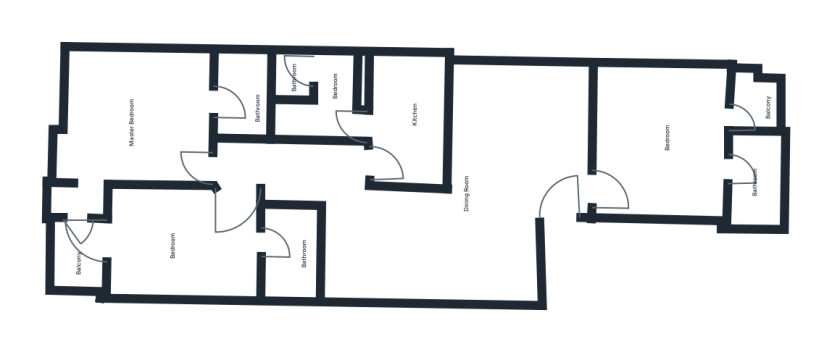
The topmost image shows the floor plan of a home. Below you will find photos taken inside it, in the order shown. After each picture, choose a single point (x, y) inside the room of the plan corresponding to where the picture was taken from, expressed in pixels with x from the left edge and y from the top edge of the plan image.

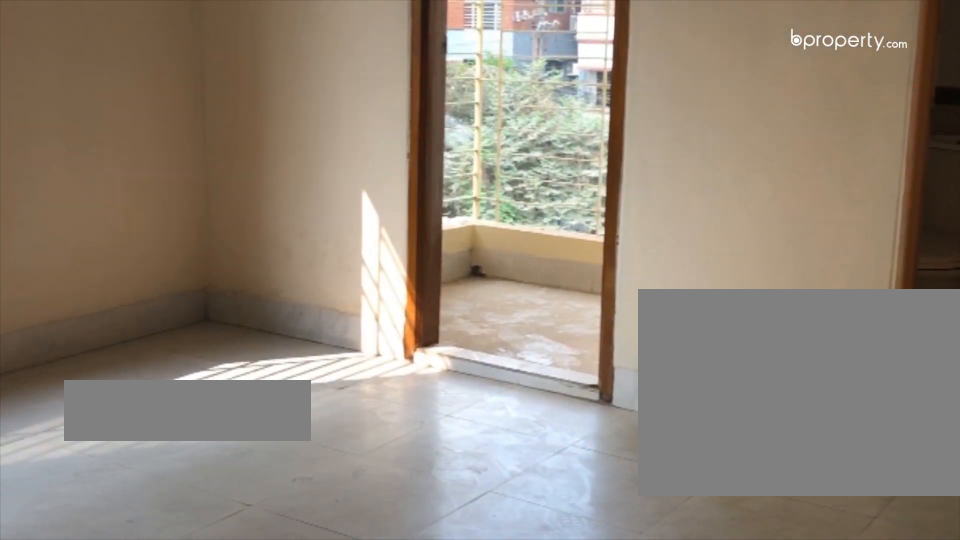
(666, 146)
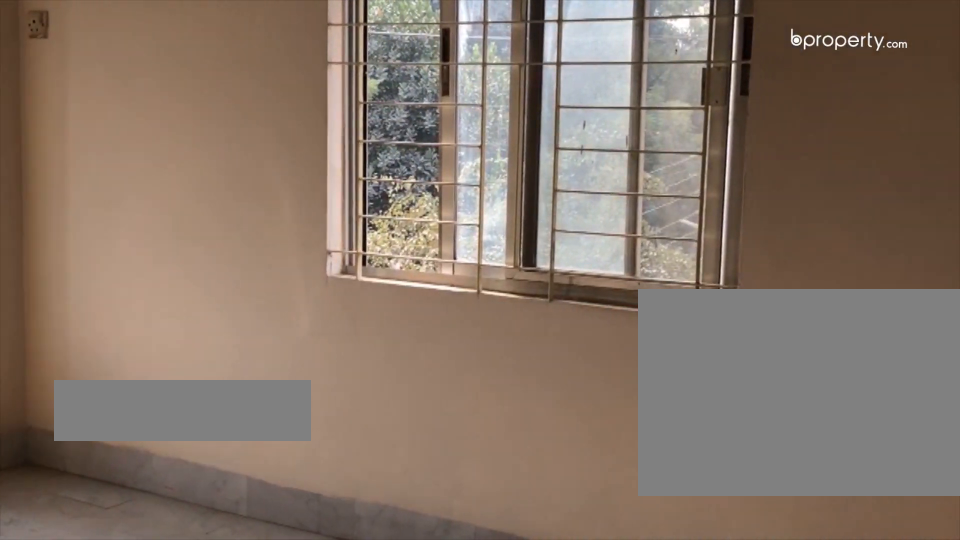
(128, 119)
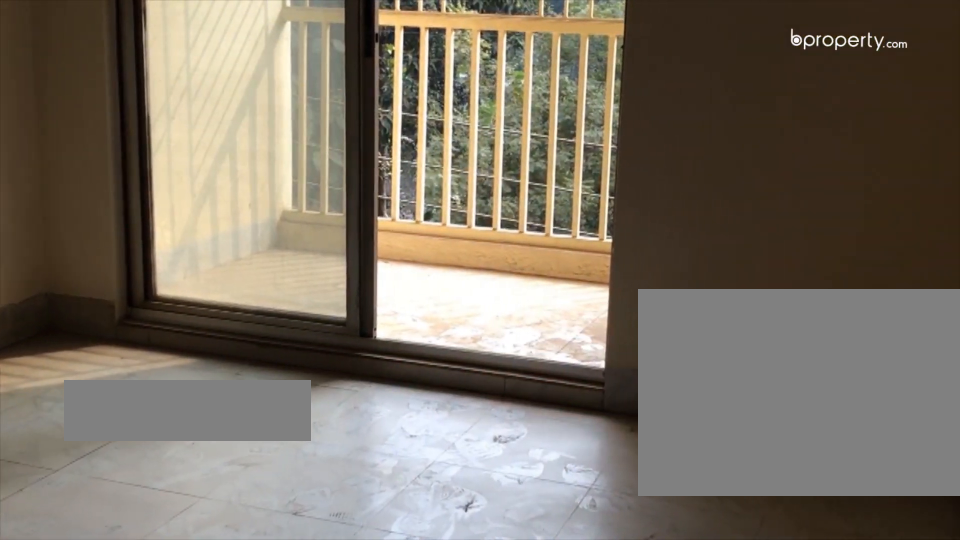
(181, 238)
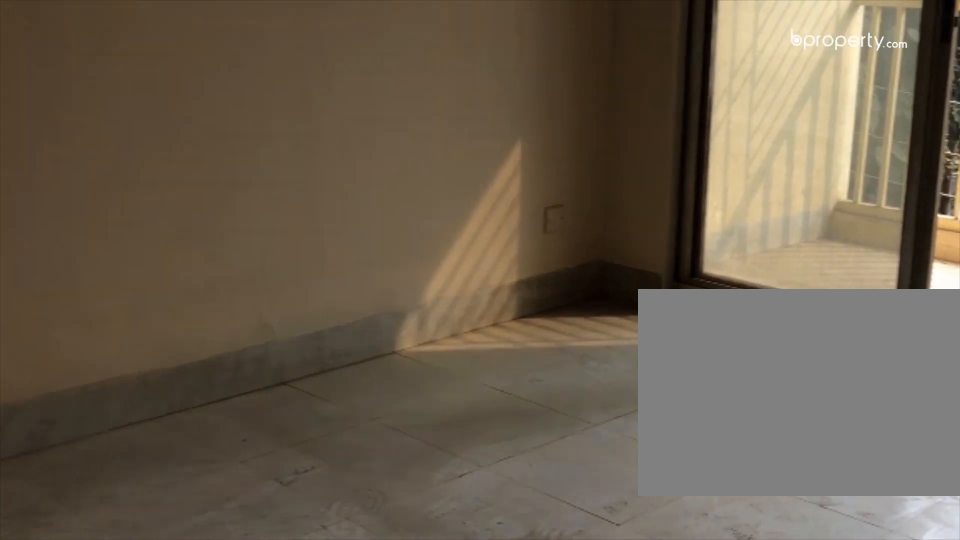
(181, 238)
